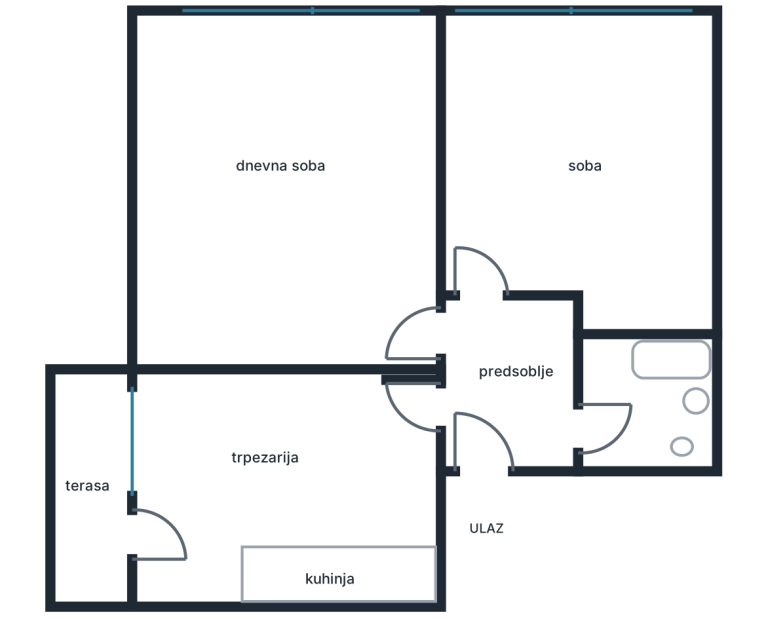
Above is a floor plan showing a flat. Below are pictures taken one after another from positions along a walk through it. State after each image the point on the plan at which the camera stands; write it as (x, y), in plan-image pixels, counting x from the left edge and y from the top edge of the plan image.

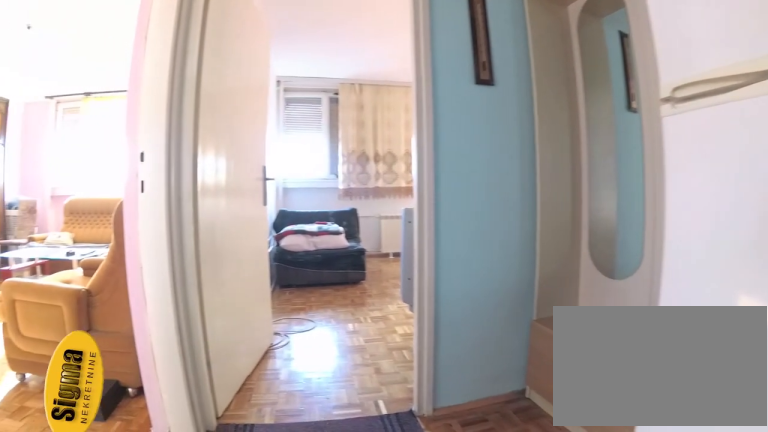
(499, 428)
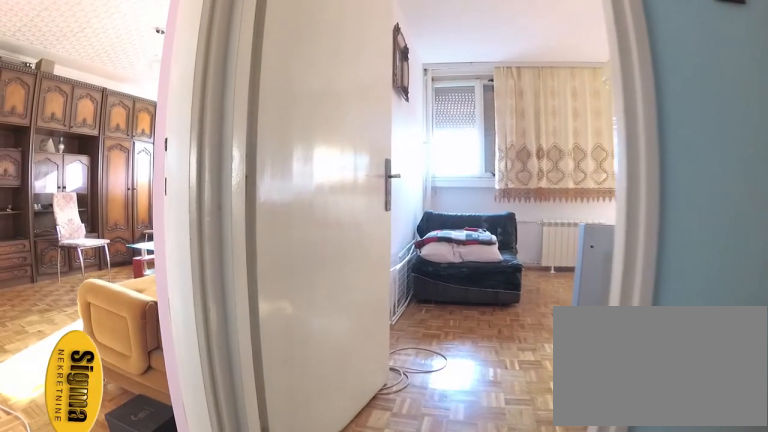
(510, 379)
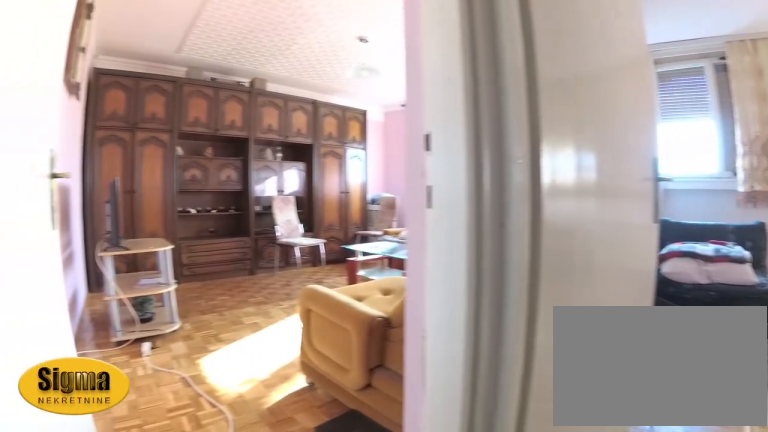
(499, 362)
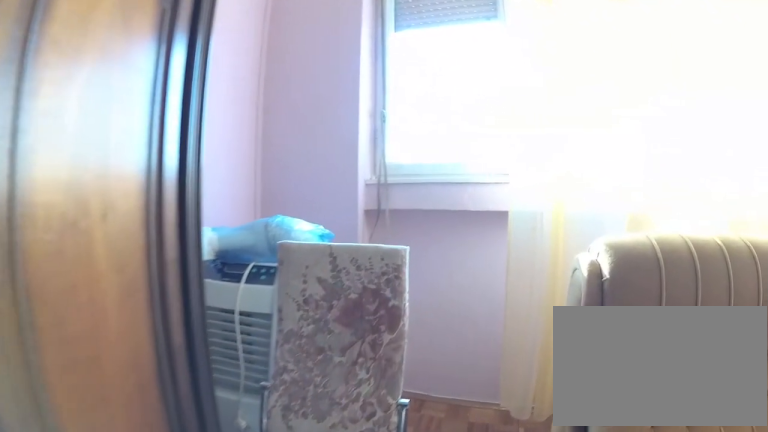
(213, 163)
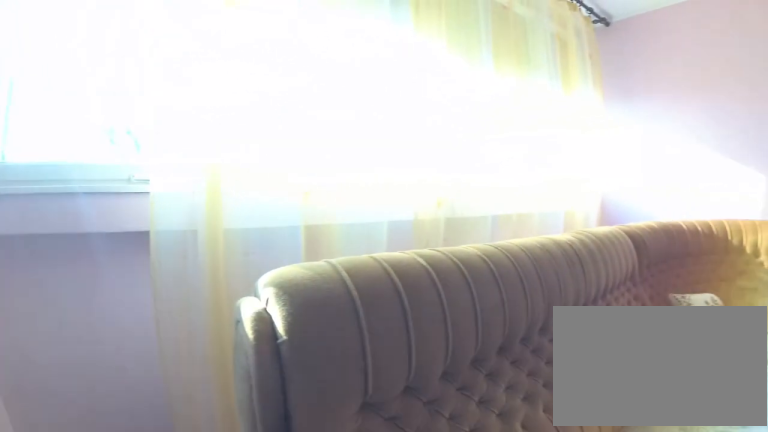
(196, 155)
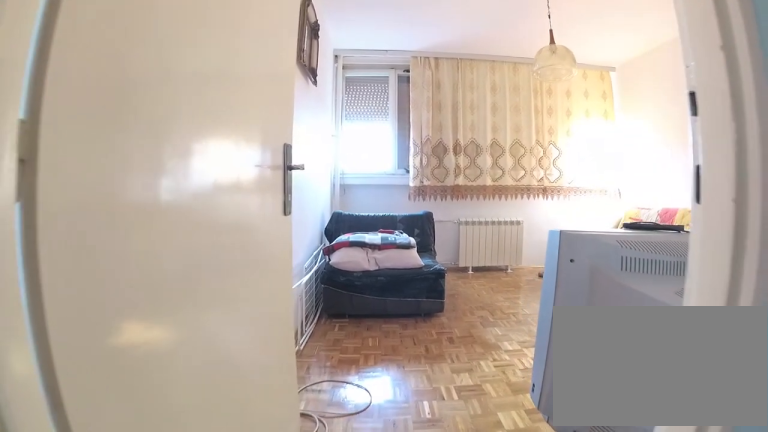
(491, 344)
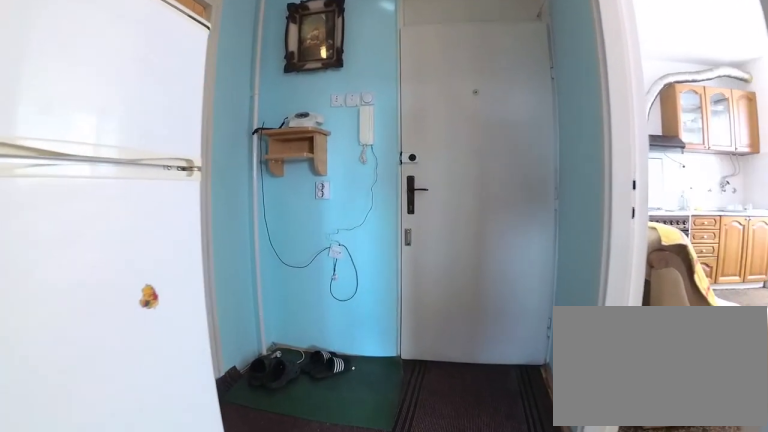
(509, 339)
